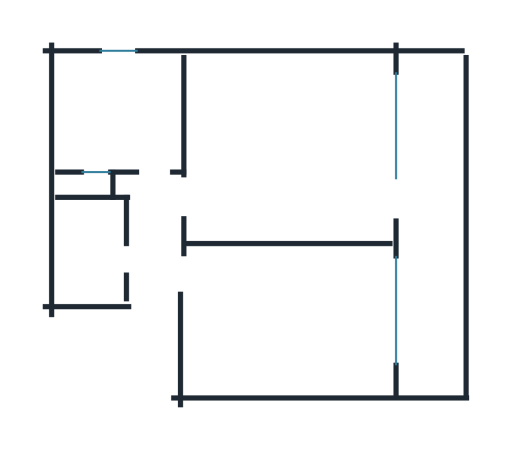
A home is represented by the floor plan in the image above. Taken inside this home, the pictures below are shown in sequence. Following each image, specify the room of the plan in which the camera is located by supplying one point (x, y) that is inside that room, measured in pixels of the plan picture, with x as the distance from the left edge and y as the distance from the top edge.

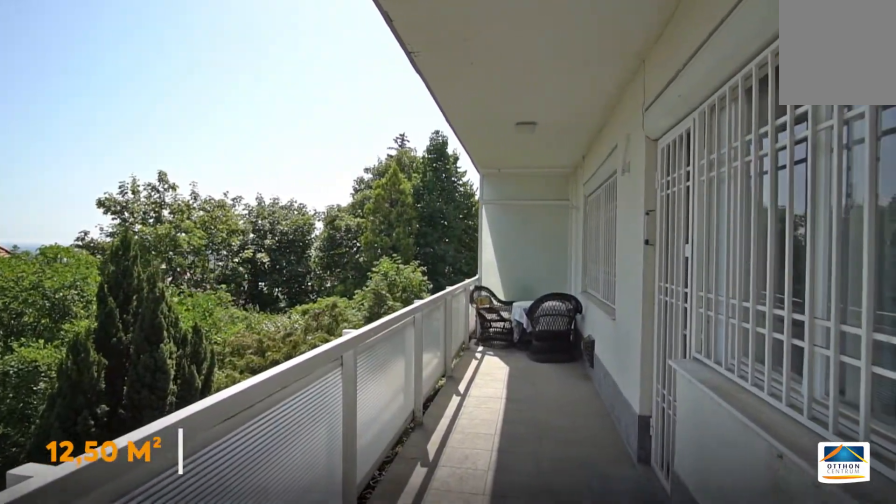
(433, 209)
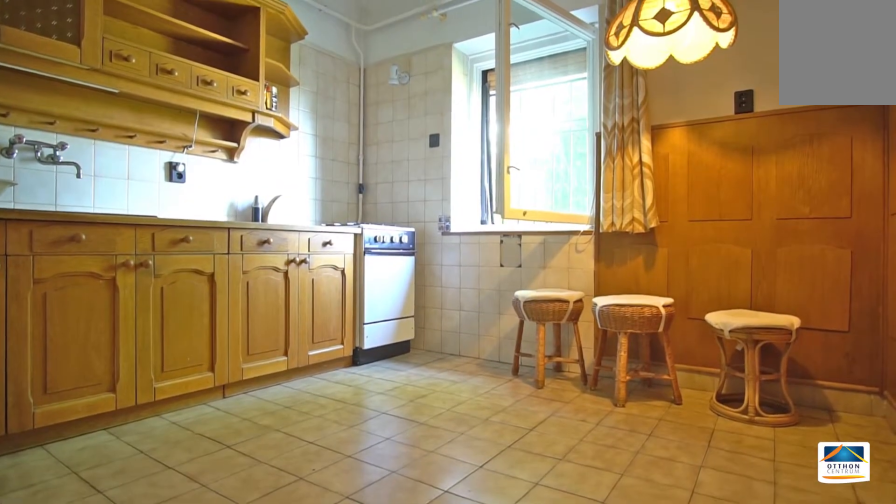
(127, 114)
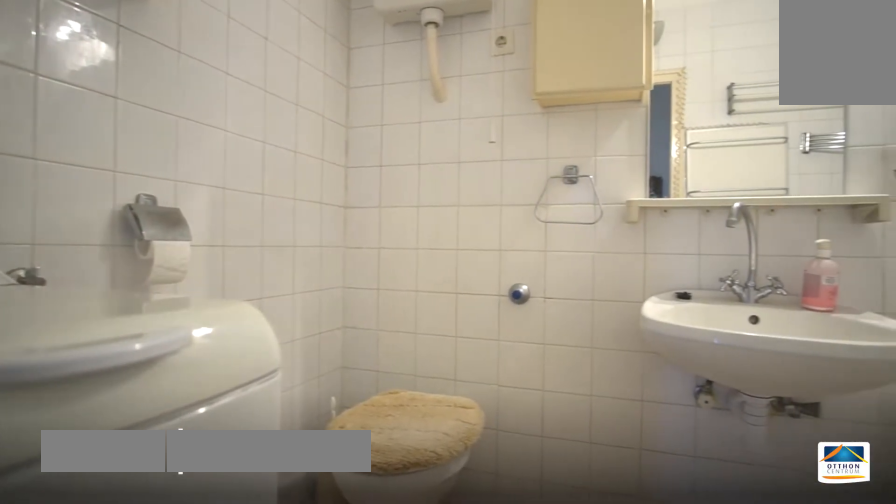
(89, 256)
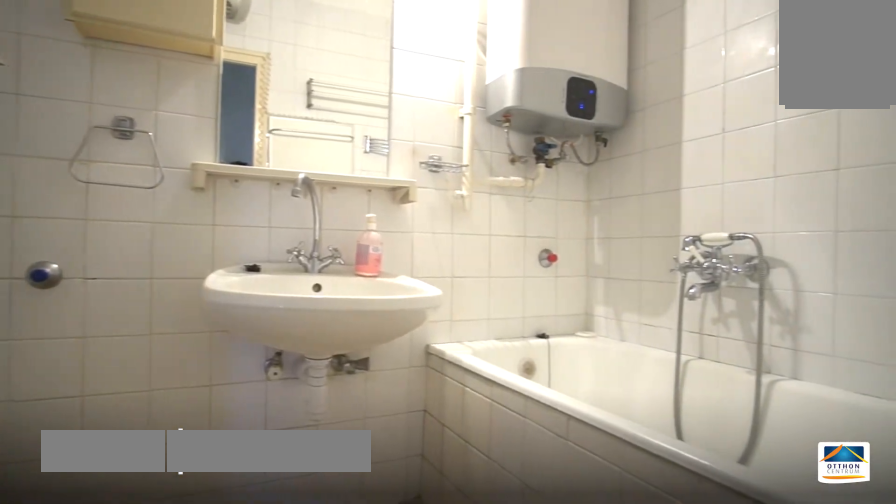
(89, 256)
